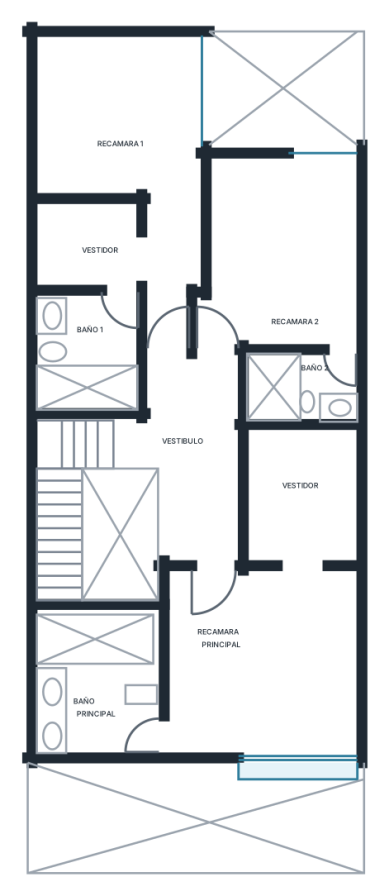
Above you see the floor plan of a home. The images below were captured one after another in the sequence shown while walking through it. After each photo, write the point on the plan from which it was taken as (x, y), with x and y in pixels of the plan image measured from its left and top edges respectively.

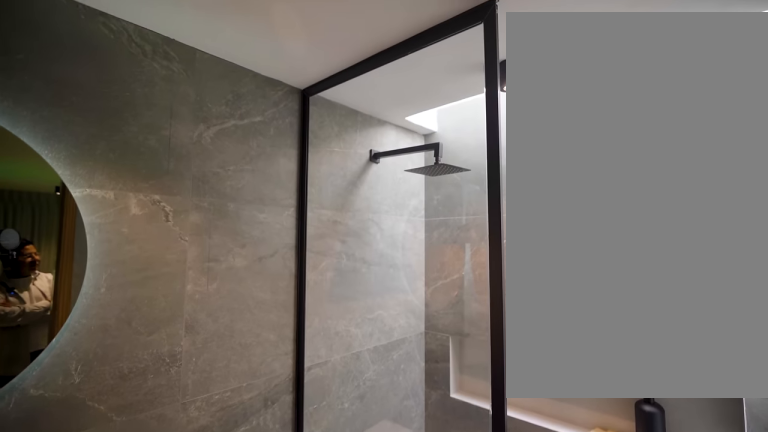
(340, 365)
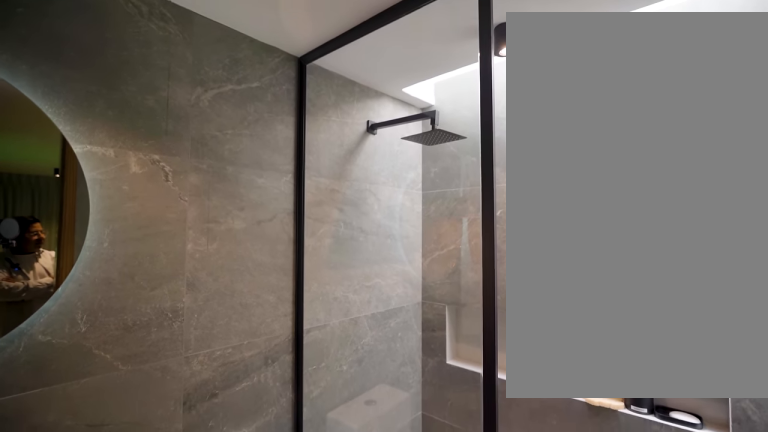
(340, 365)
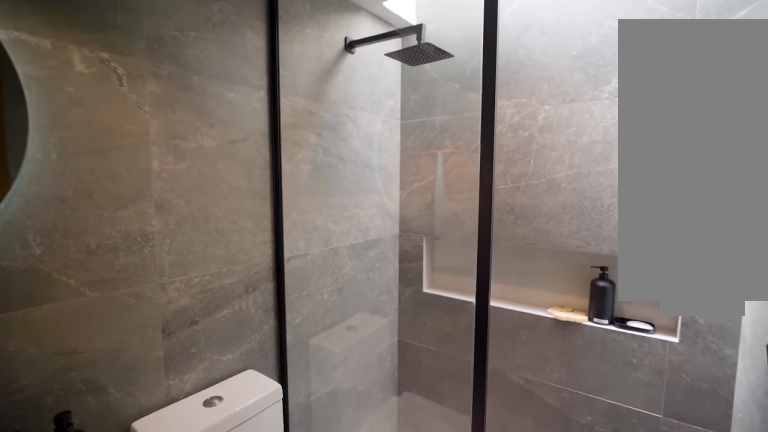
(339, 365)
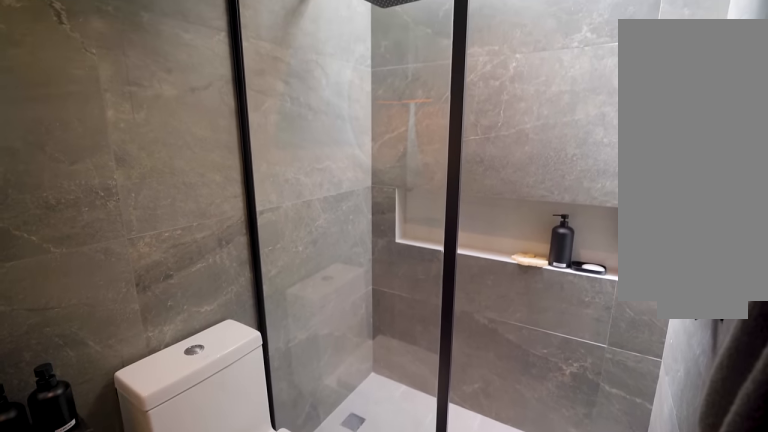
(338, 368)
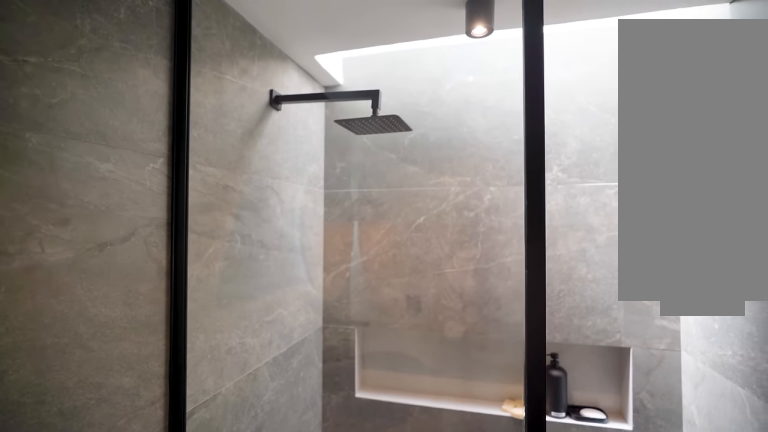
(336, 375)
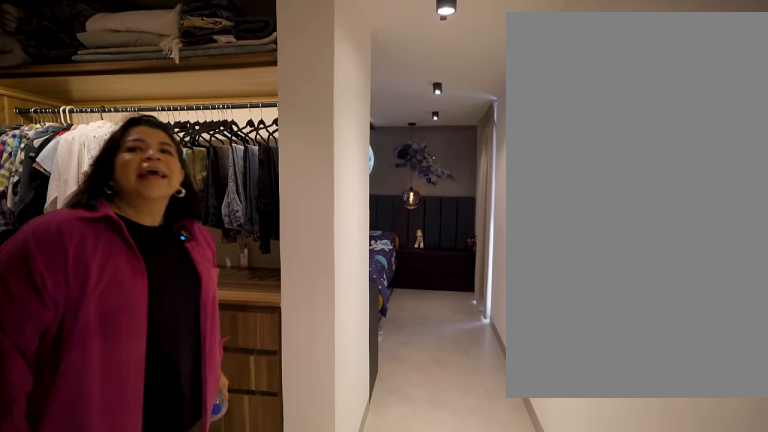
(162, 299)
